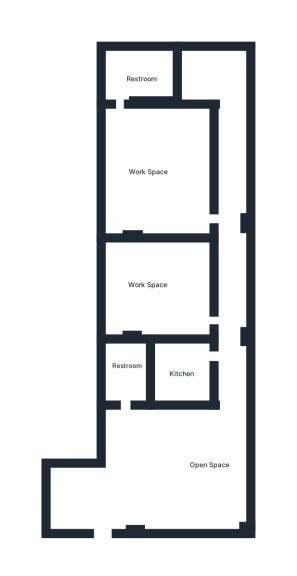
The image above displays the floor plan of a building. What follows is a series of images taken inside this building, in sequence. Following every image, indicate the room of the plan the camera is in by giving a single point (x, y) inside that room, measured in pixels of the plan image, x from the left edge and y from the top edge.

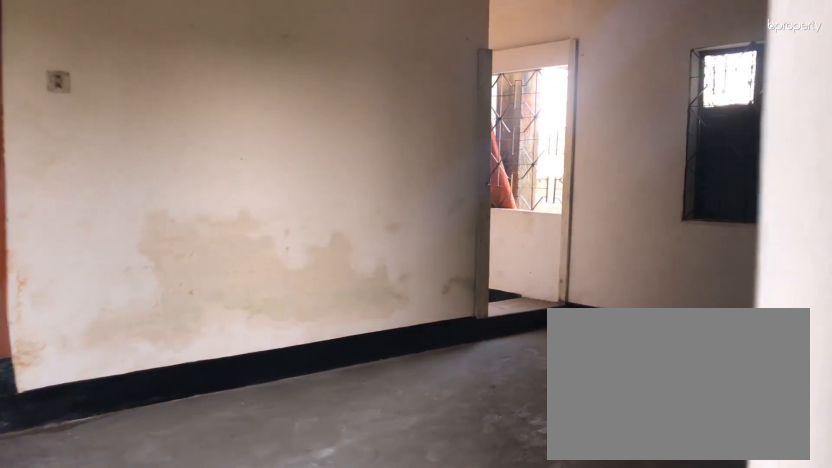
(101, 530)
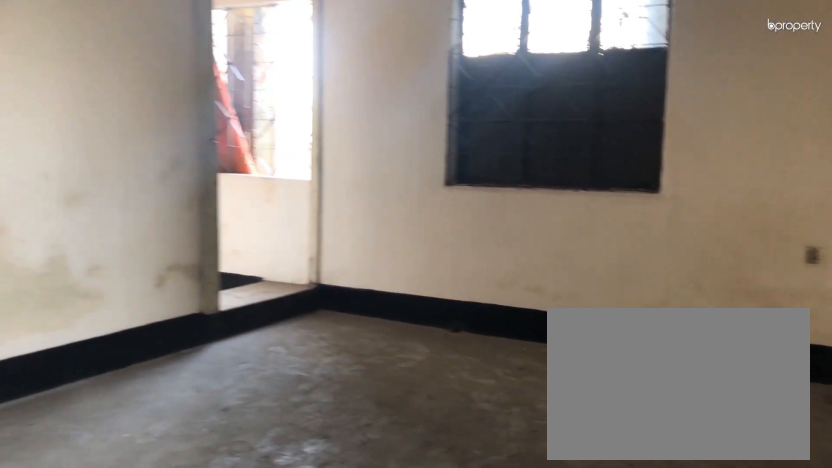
(101, 530)
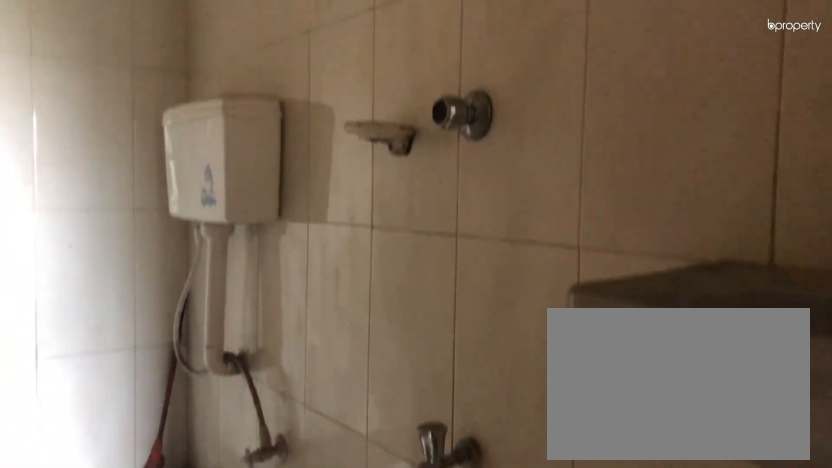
(129, 374)
